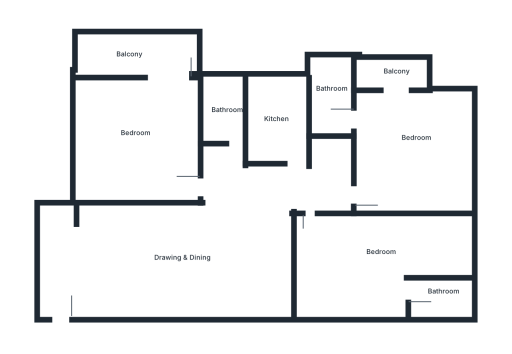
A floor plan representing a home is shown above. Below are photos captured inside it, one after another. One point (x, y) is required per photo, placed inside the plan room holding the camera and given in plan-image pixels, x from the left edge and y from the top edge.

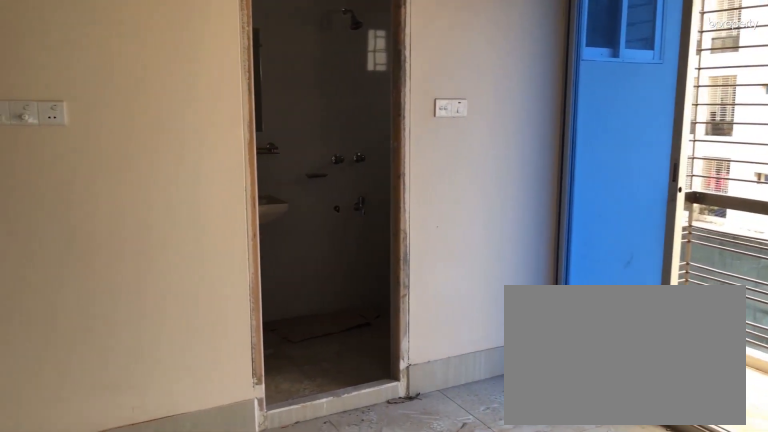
(415, 148)
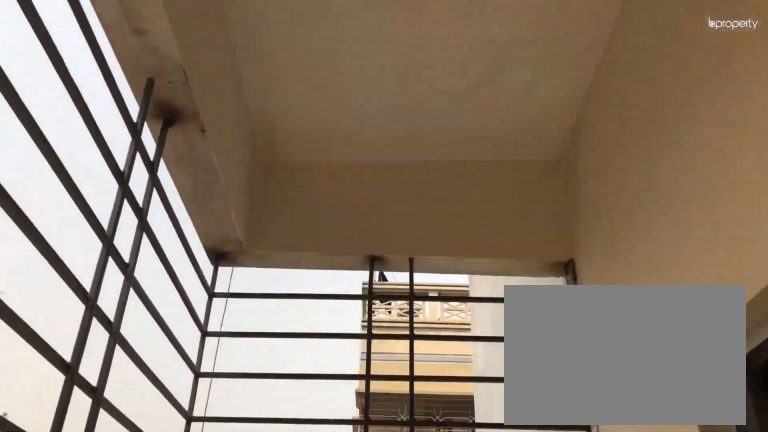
(393, 73)
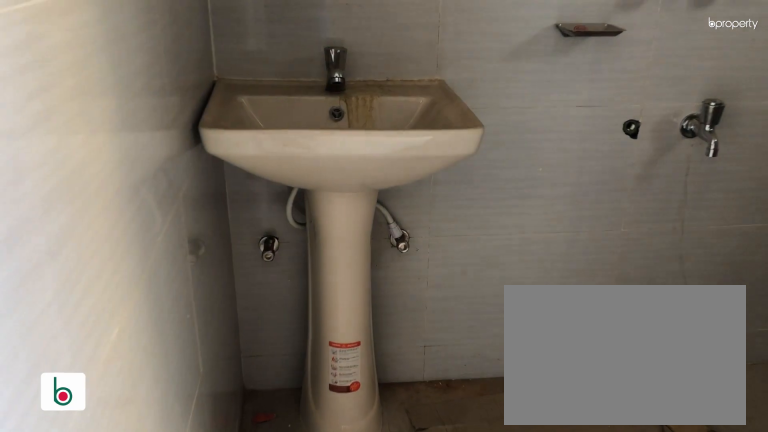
(325, 102)
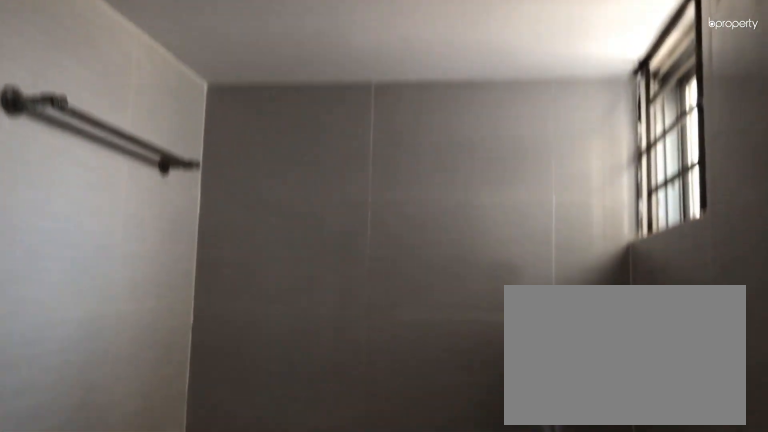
(325, 102)
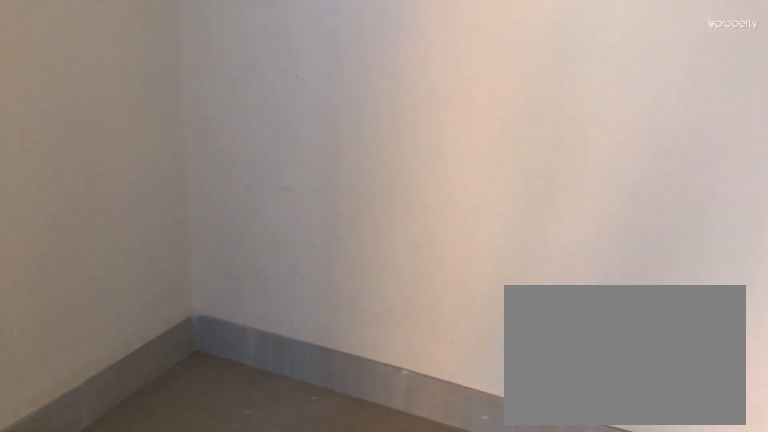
(359, 263)
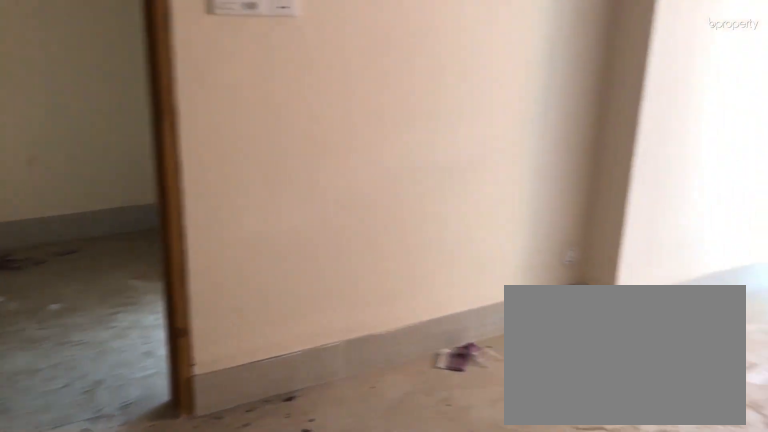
(359, 263)
